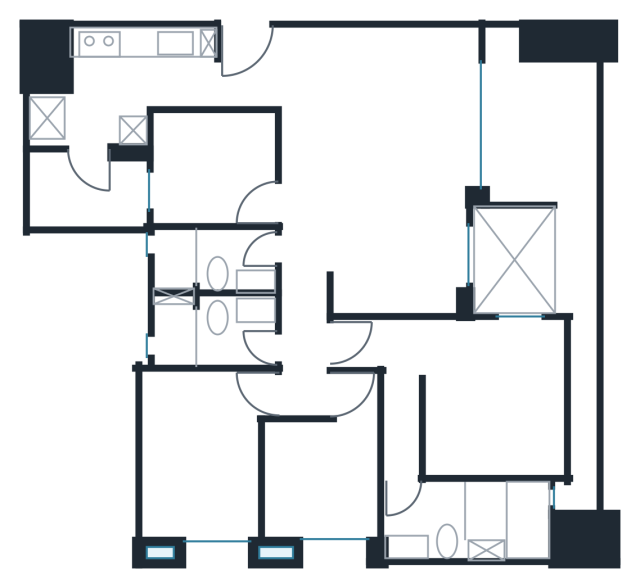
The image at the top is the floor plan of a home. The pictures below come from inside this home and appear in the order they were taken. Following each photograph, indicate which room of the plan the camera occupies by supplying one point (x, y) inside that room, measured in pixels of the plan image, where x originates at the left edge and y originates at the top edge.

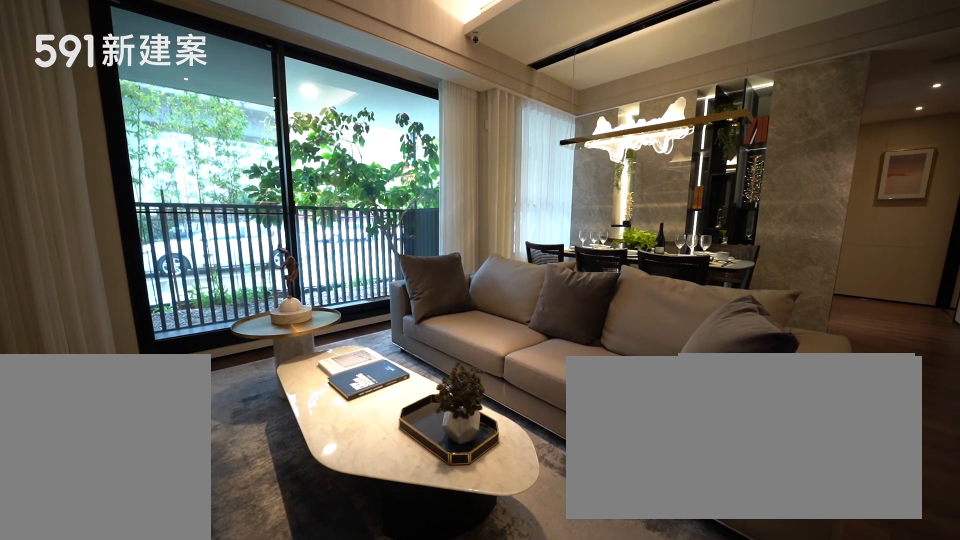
(385, 106)
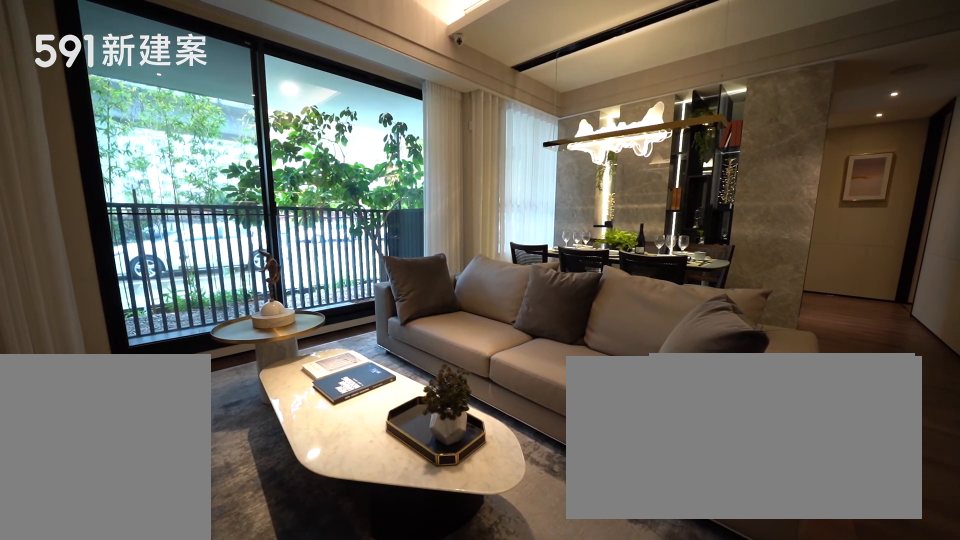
(385, 106)
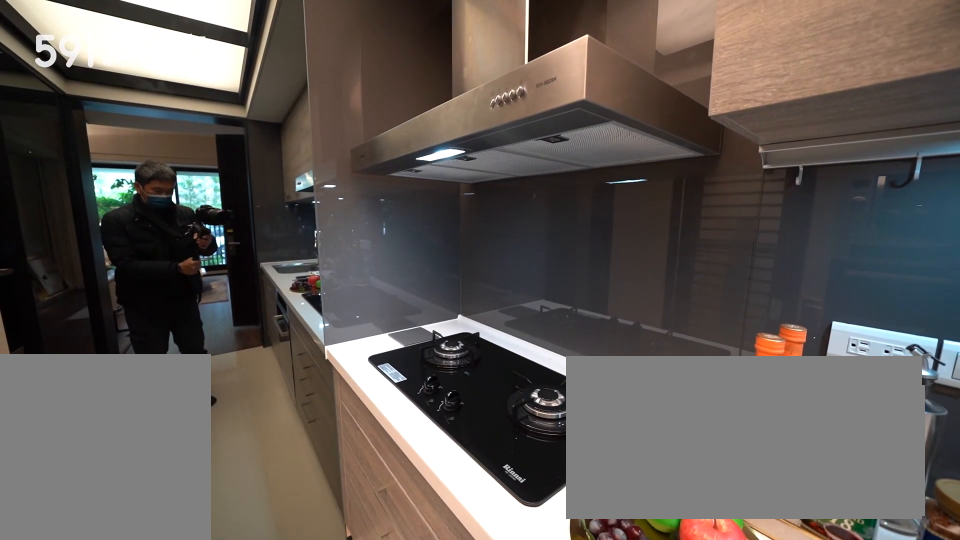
(138, 67)
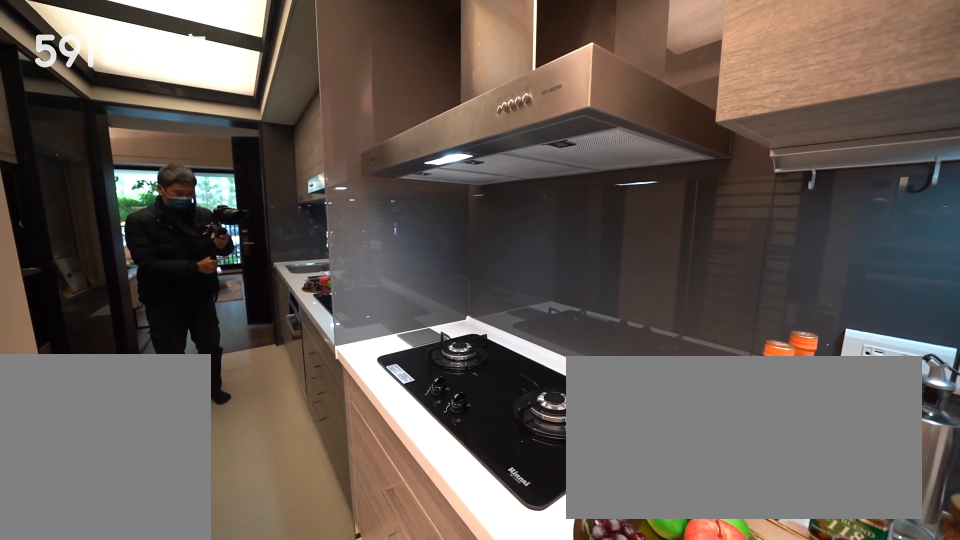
(138, 67)
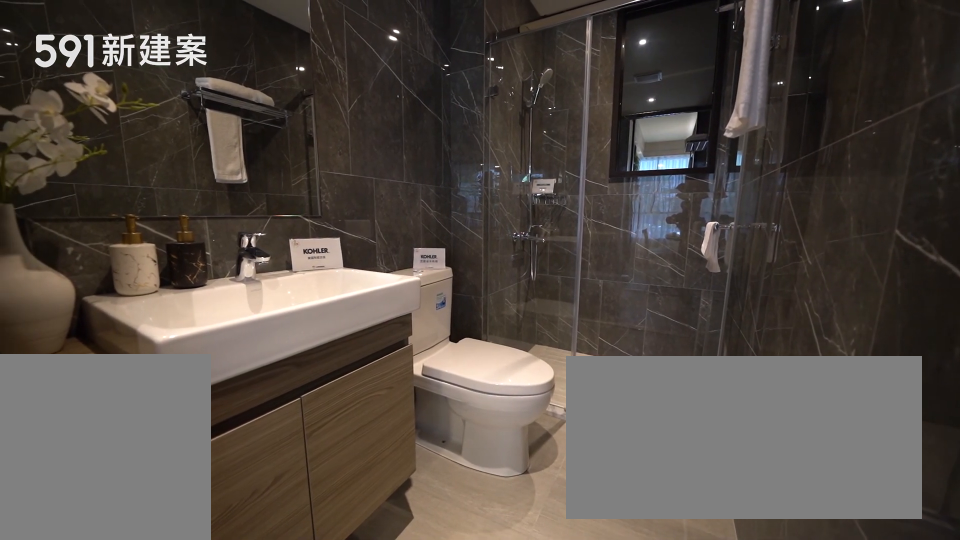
(208, 262)
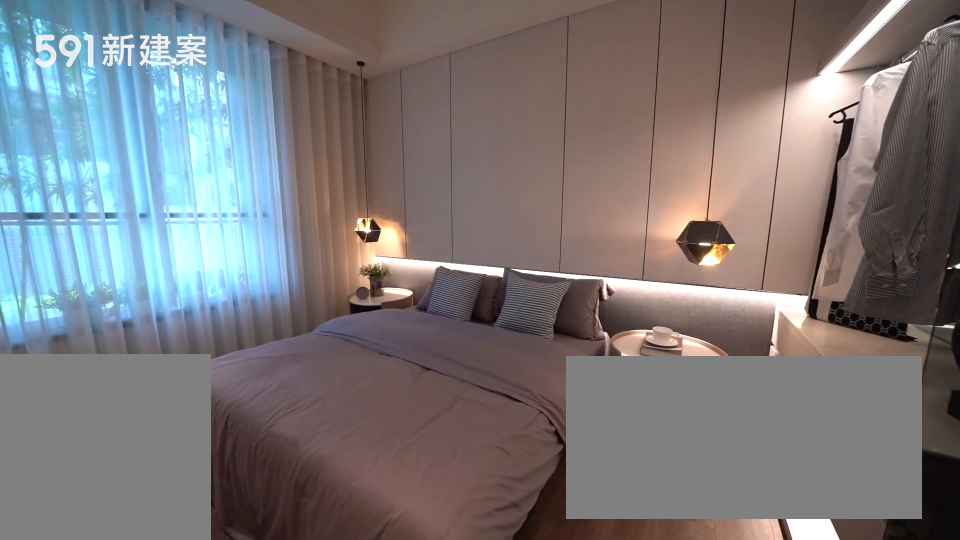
(197, 457)
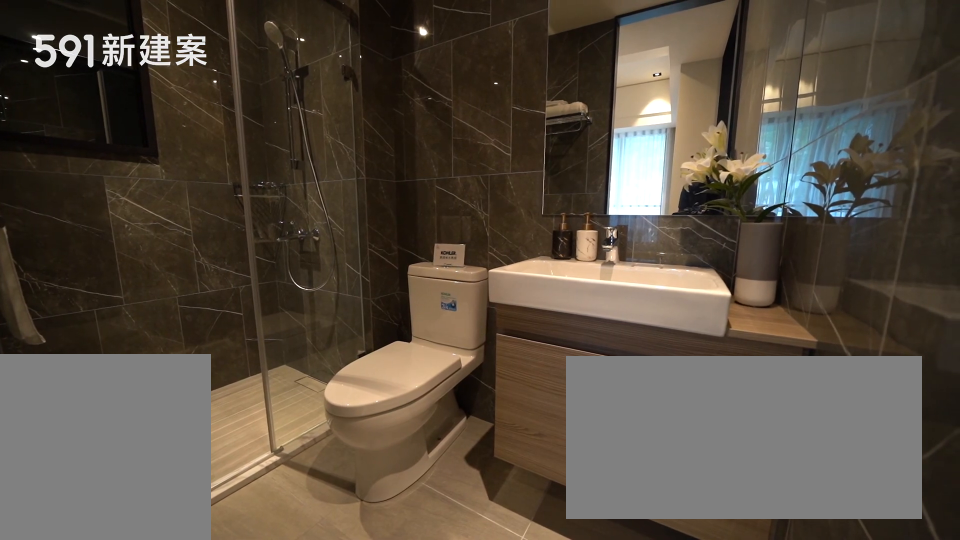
(206, 331)
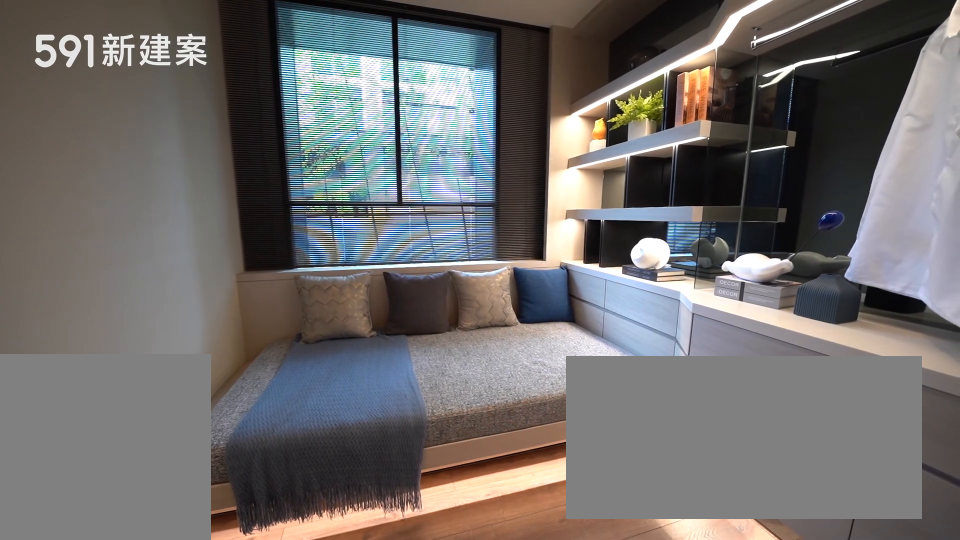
(324, 481)
